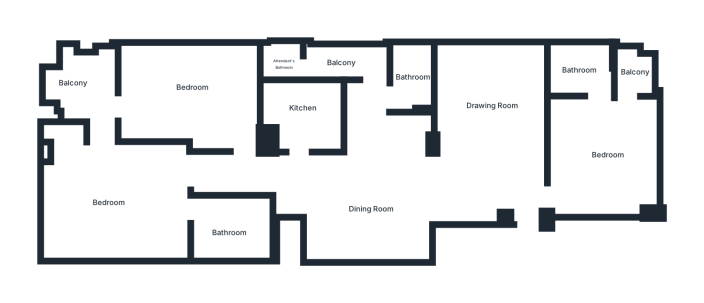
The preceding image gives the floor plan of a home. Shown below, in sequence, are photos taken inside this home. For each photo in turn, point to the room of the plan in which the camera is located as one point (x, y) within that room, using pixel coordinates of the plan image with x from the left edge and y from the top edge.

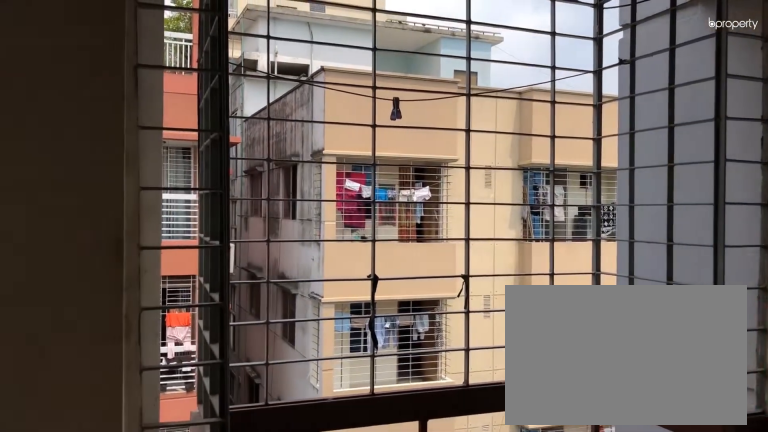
(83, 89)
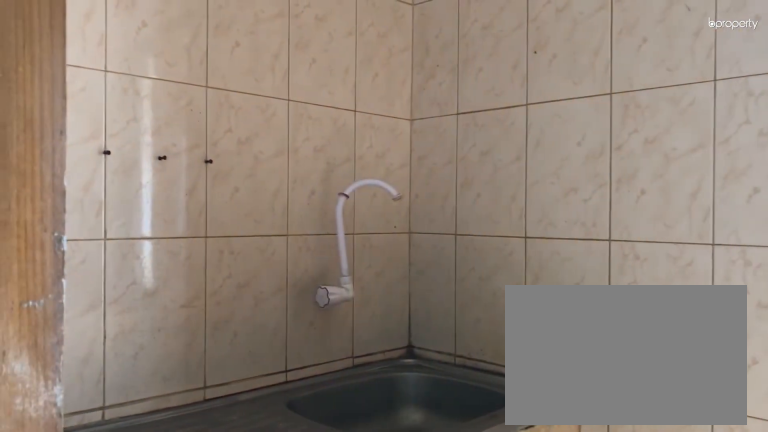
(306, 110)
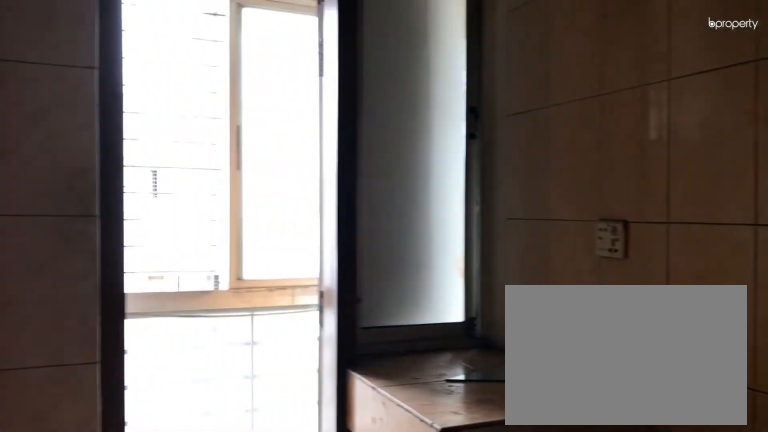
(306, 111)
